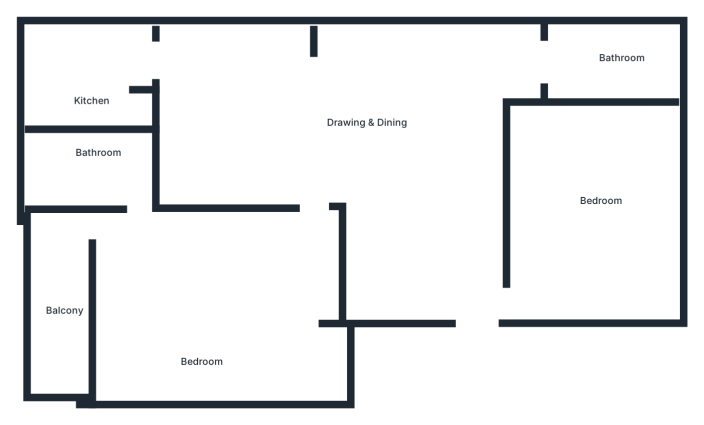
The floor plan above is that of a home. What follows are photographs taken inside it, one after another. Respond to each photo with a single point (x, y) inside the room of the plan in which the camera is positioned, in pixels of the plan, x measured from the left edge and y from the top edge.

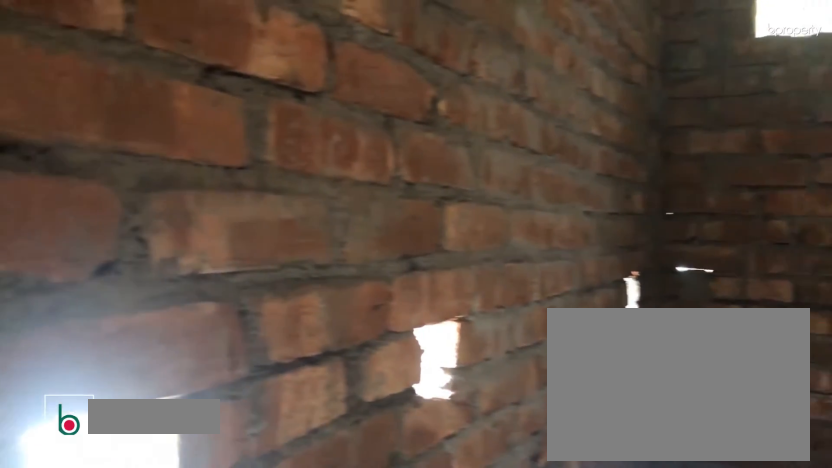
(613, 69)
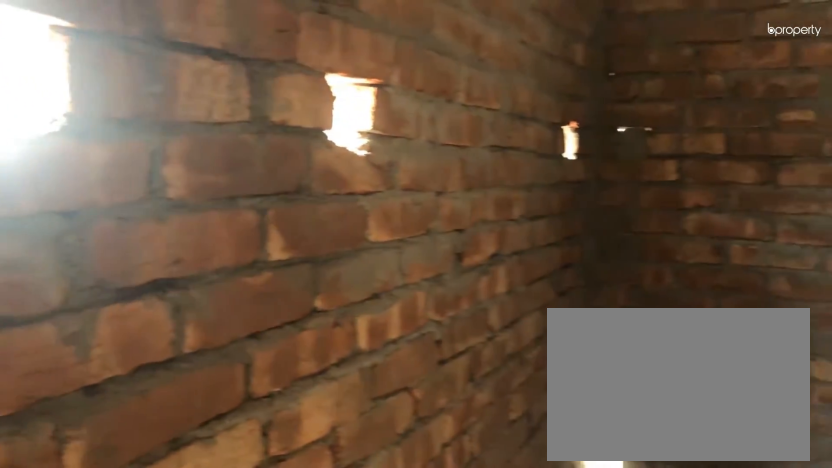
(613, 69)
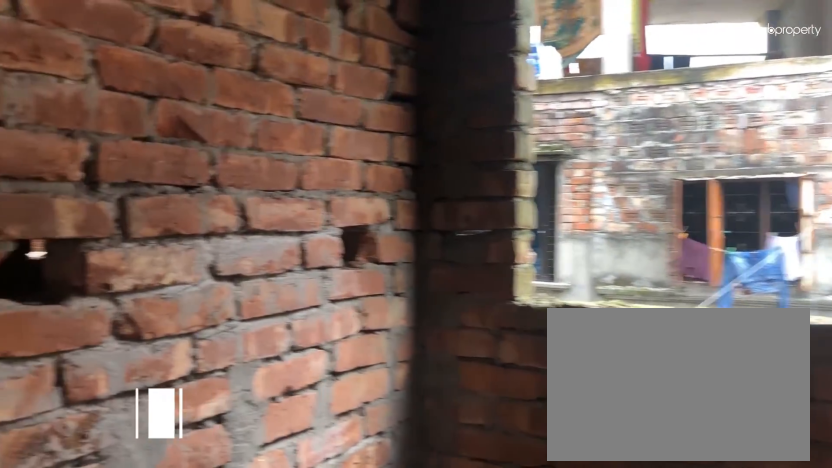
(96, 92)
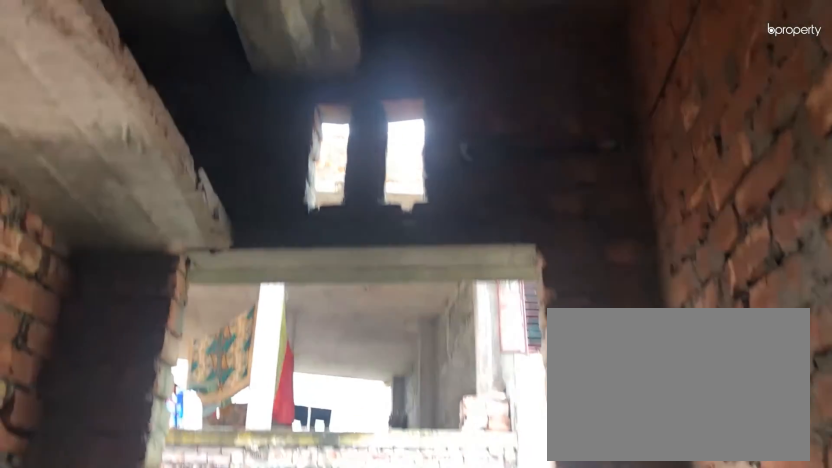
(95, 93)
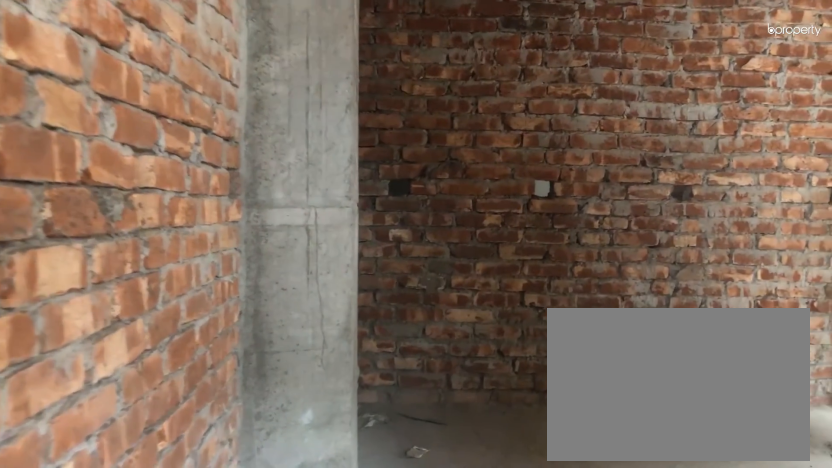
(319, 190)
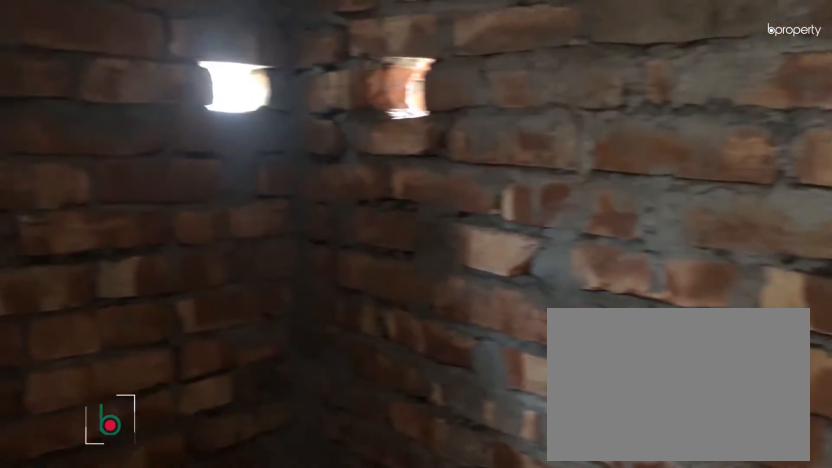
(92, 162)
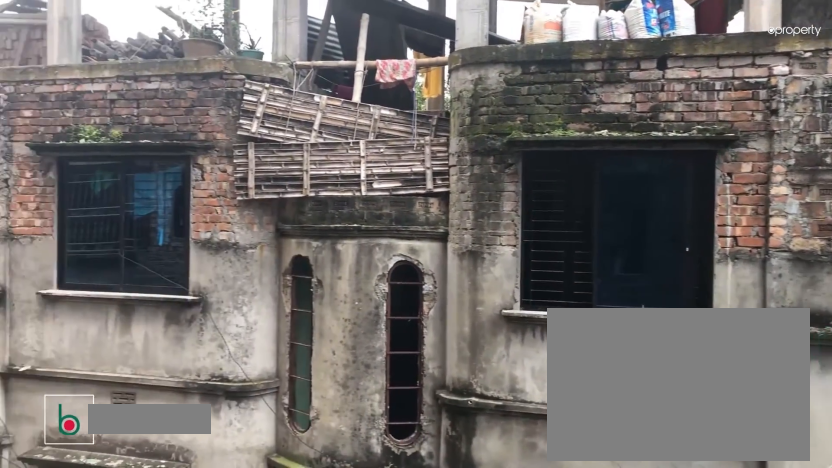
(62, 283)
